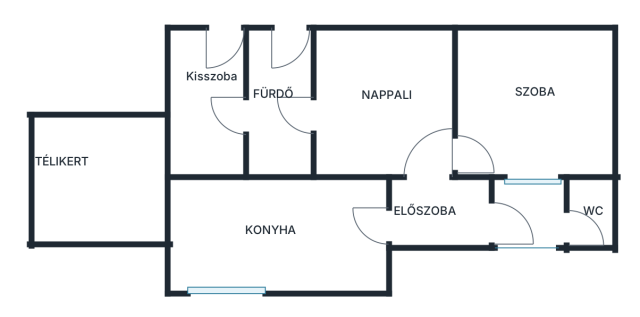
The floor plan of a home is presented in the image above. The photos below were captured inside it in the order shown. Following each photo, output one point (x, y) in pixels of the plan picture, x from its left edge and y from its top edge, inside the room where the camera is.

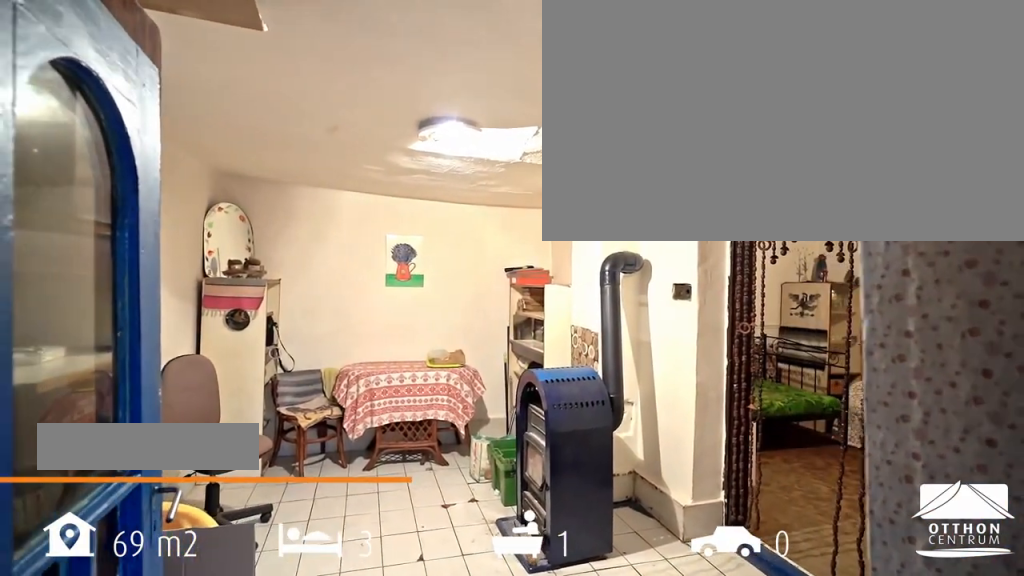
(383, 107)
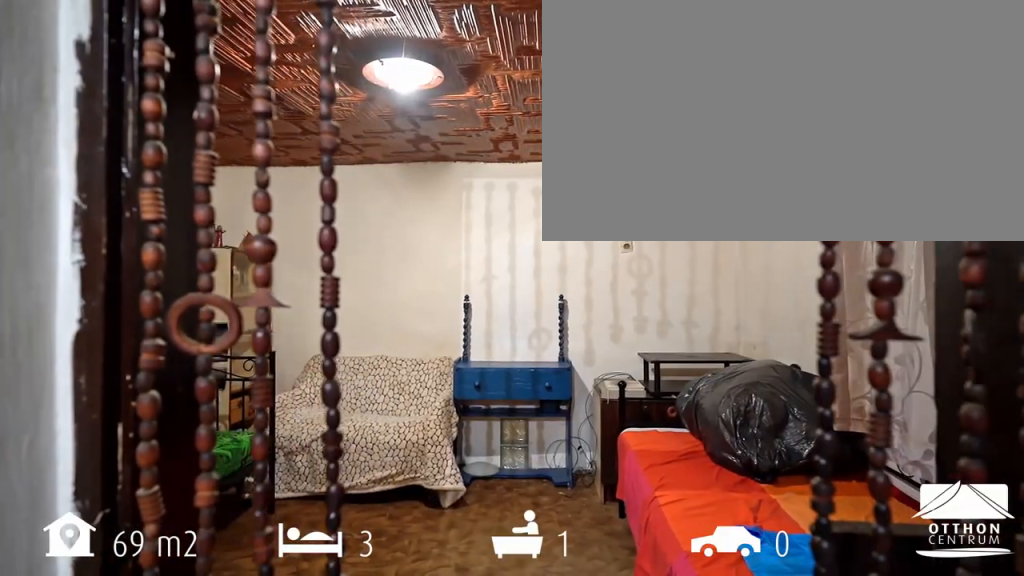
(538, 105)
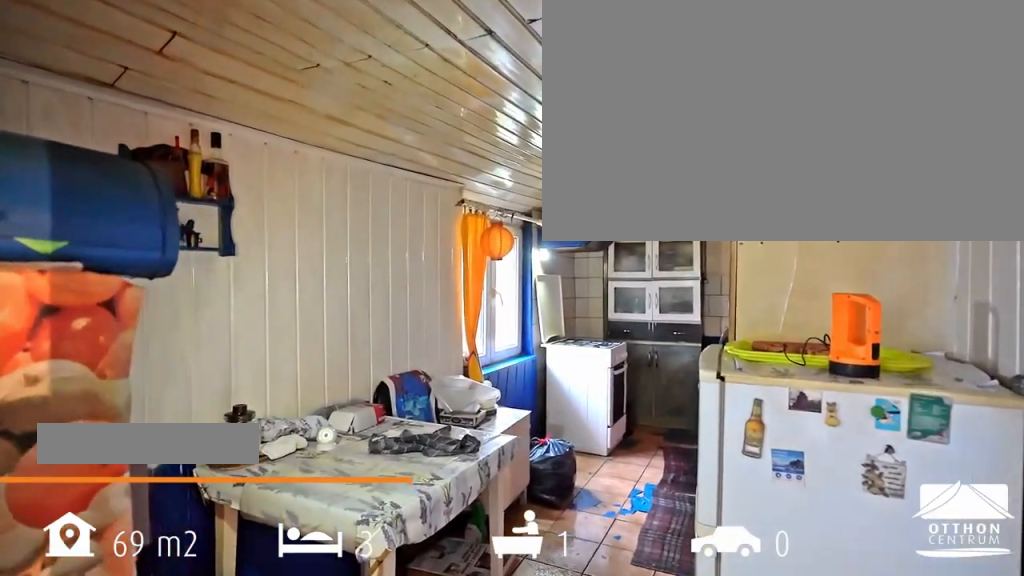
(280, 239)
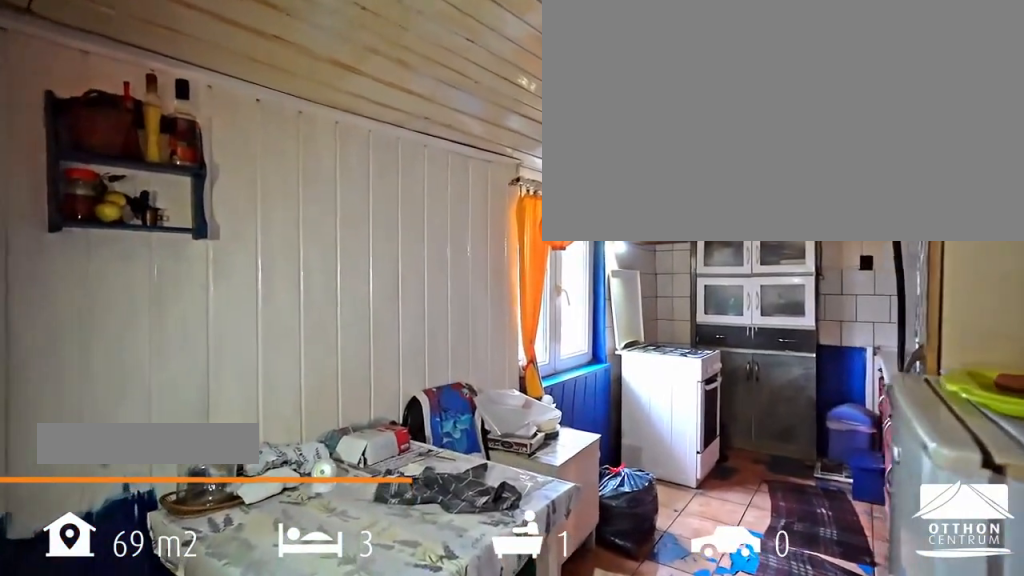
(280, 239)
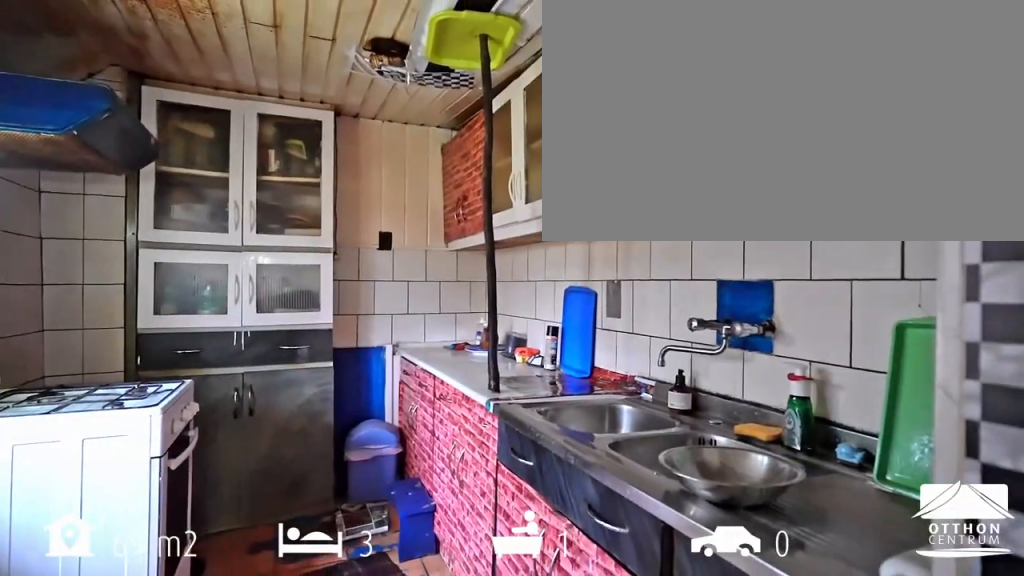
(280, 239)
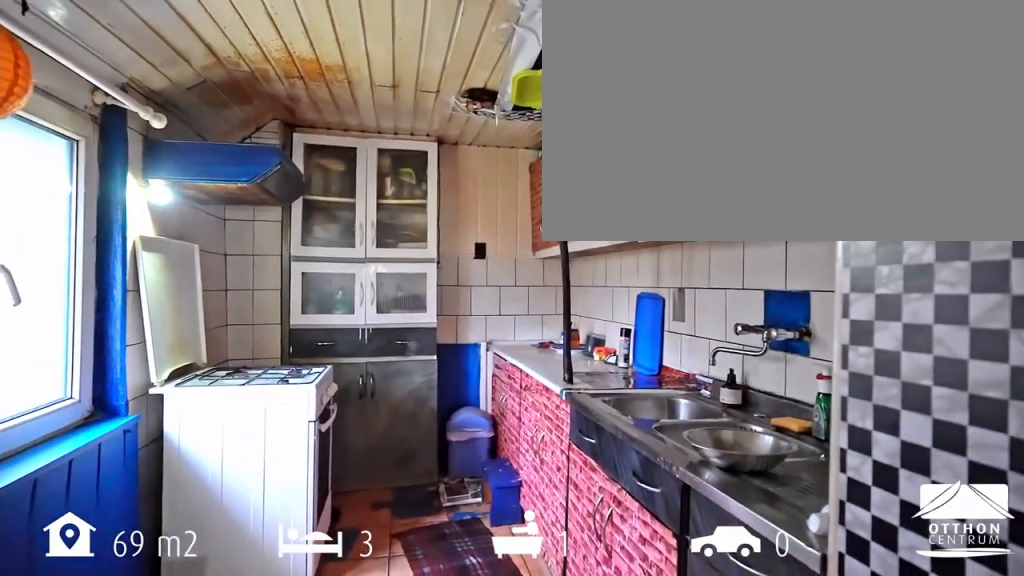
(280, 239)
